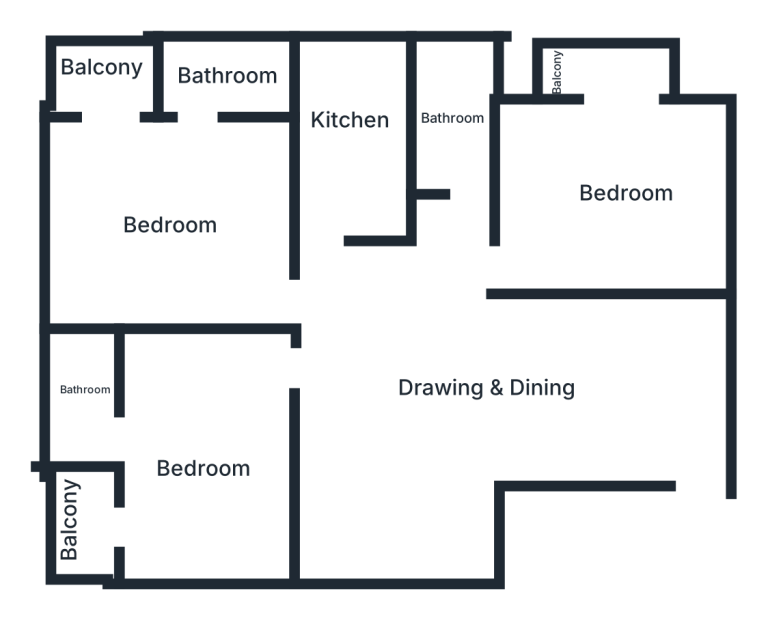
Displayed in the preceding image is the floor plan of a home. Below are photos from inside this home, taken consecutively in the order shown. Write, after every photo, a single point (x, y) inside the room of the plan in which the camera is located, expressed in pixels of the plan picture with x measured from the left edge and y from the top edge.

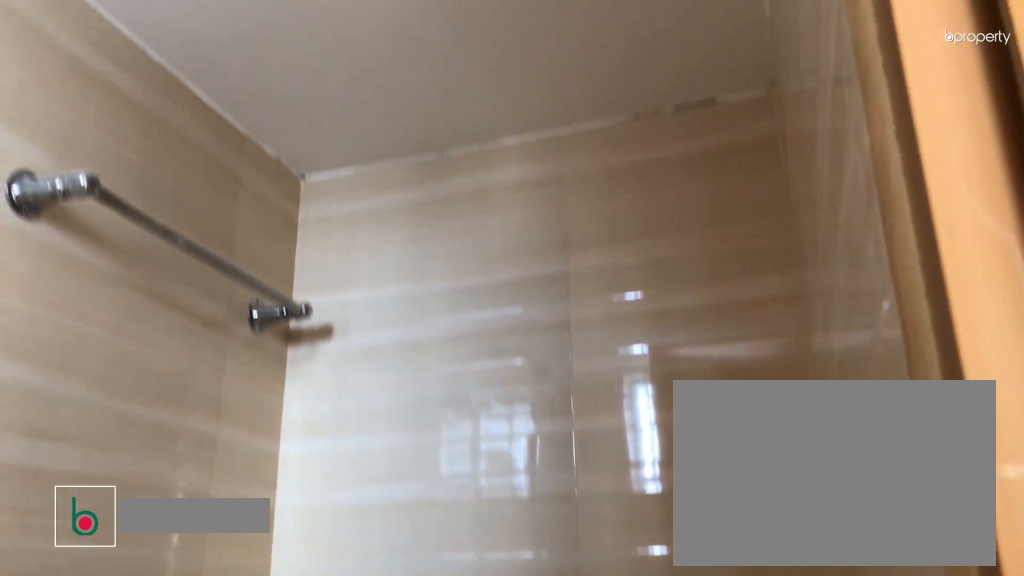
(233, 79)
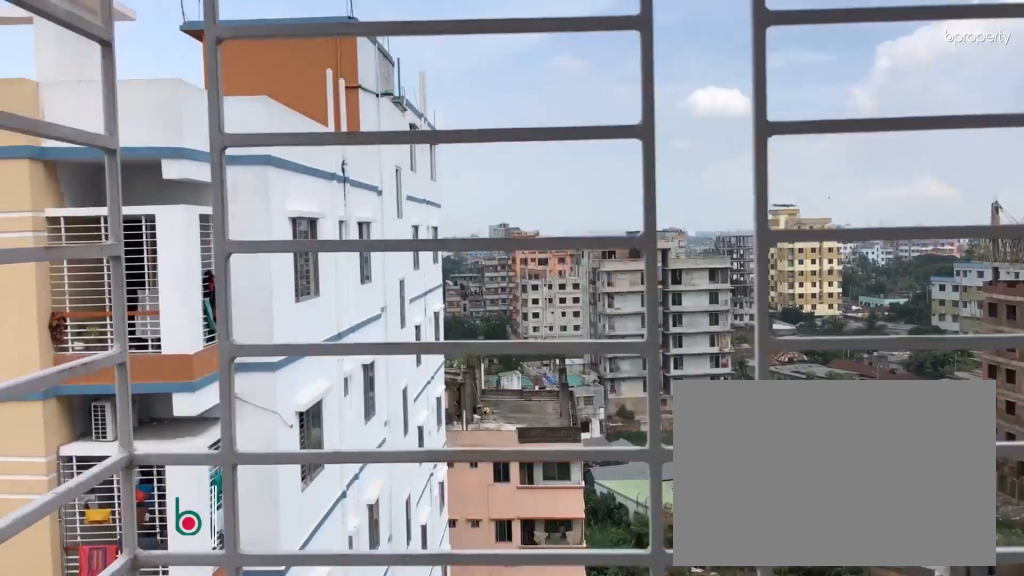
(99, 77)
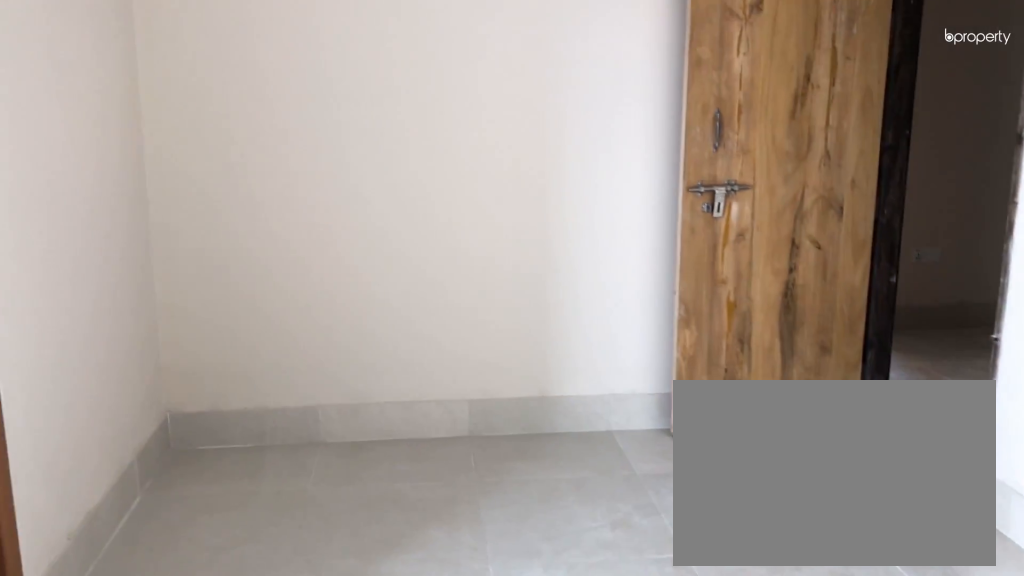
(205, 453)
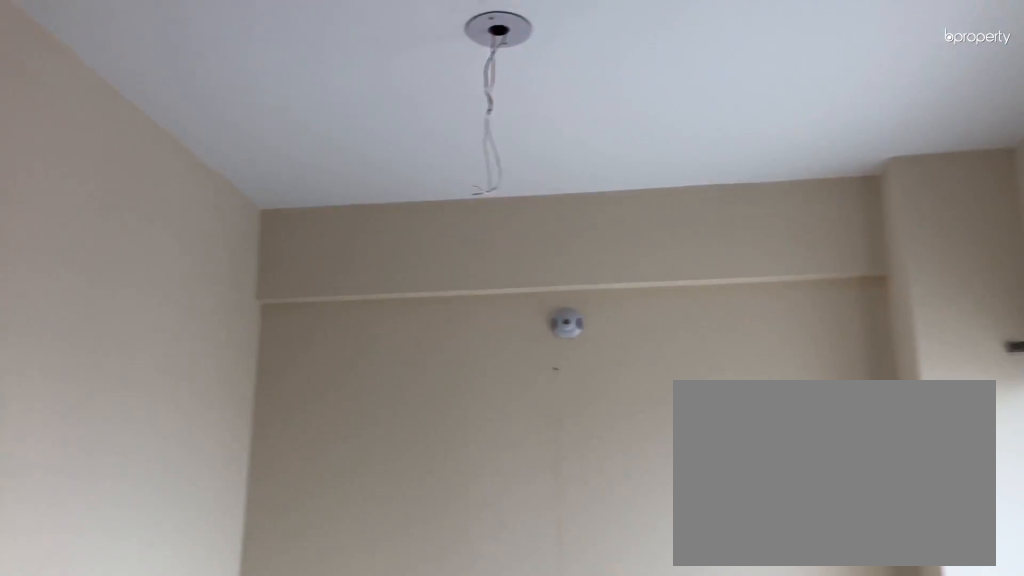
(205, 453)
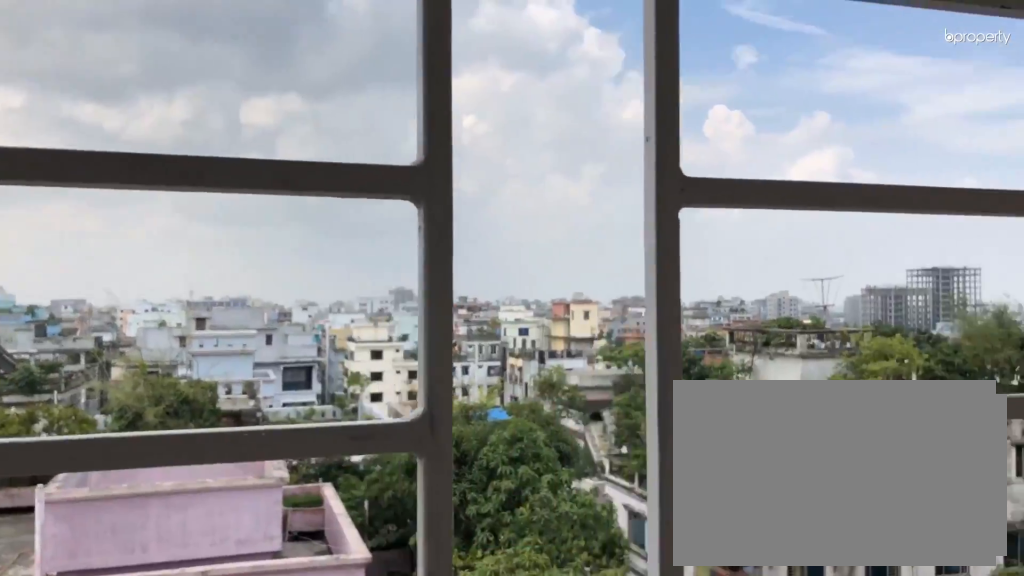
(81, 522)
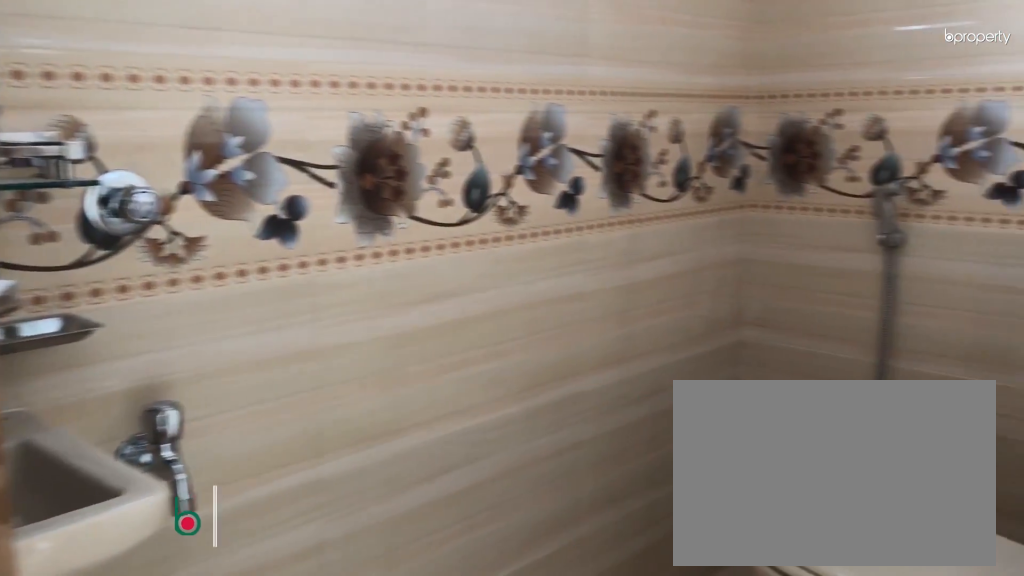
(80, 393)
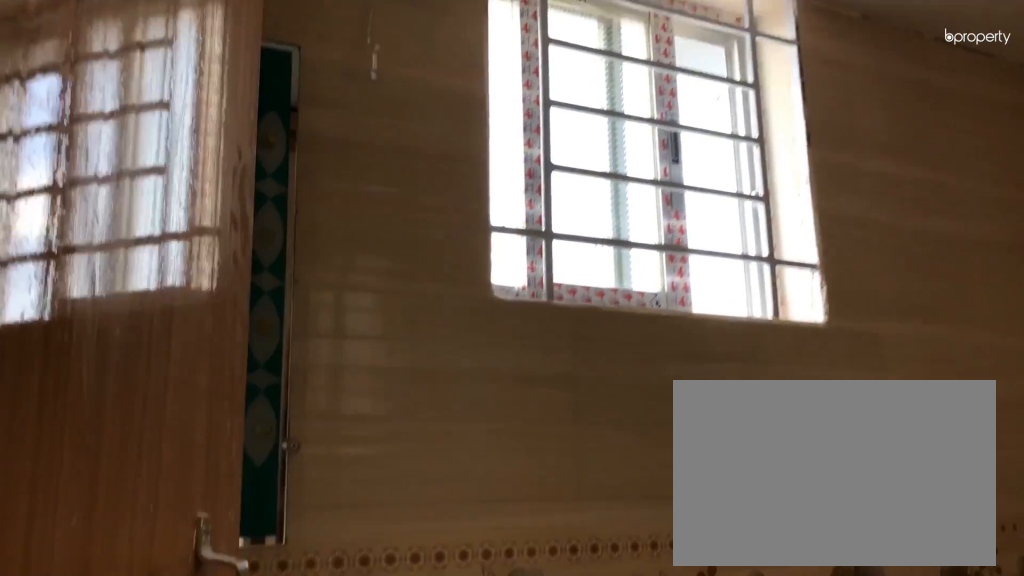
(80, 393)
